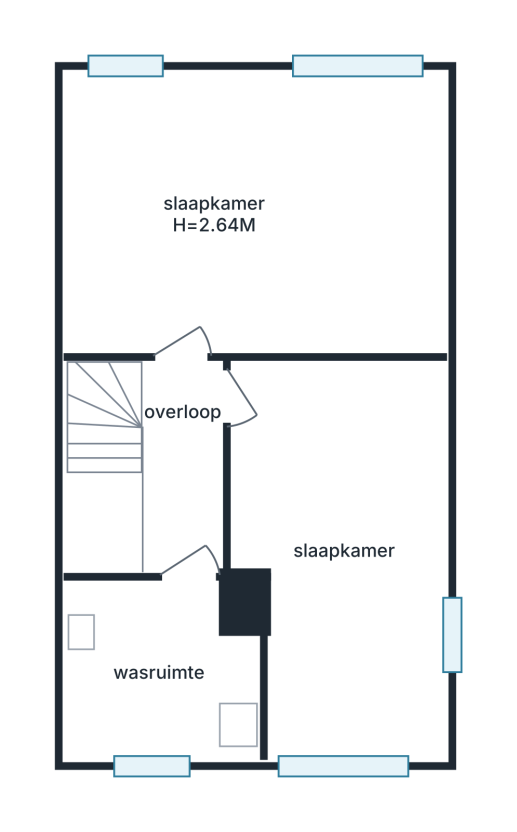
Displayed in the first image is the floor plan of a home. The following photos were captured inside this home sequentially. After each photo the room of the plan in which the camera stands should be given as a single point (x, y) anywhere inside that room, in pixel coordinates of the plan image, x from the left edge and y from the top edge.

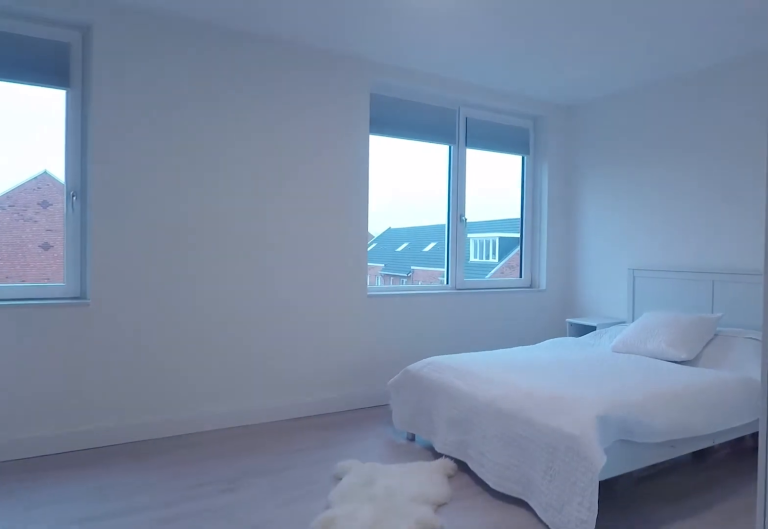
(91, 207)
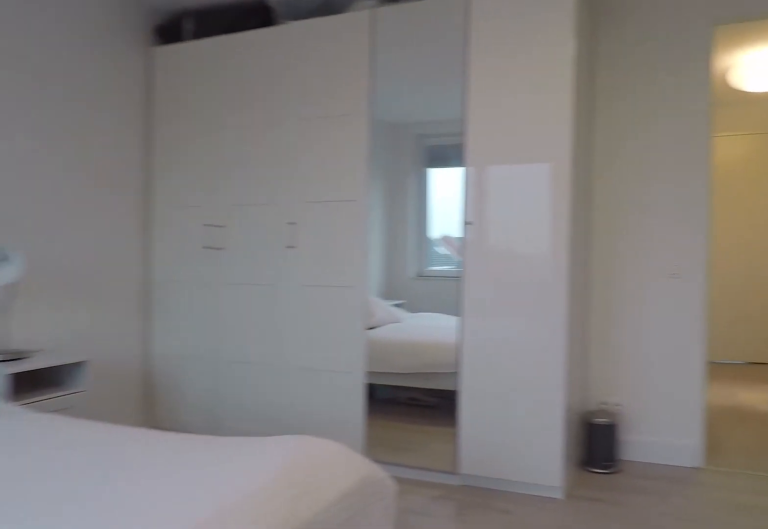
(91, 207)
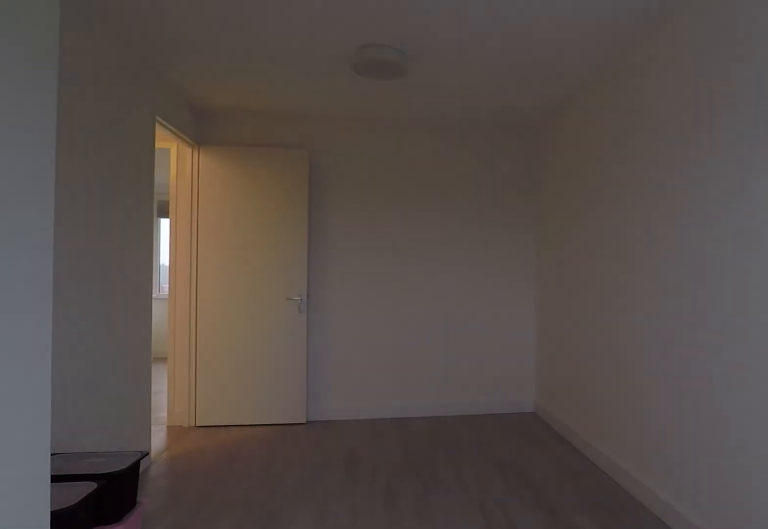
(347, 591)
